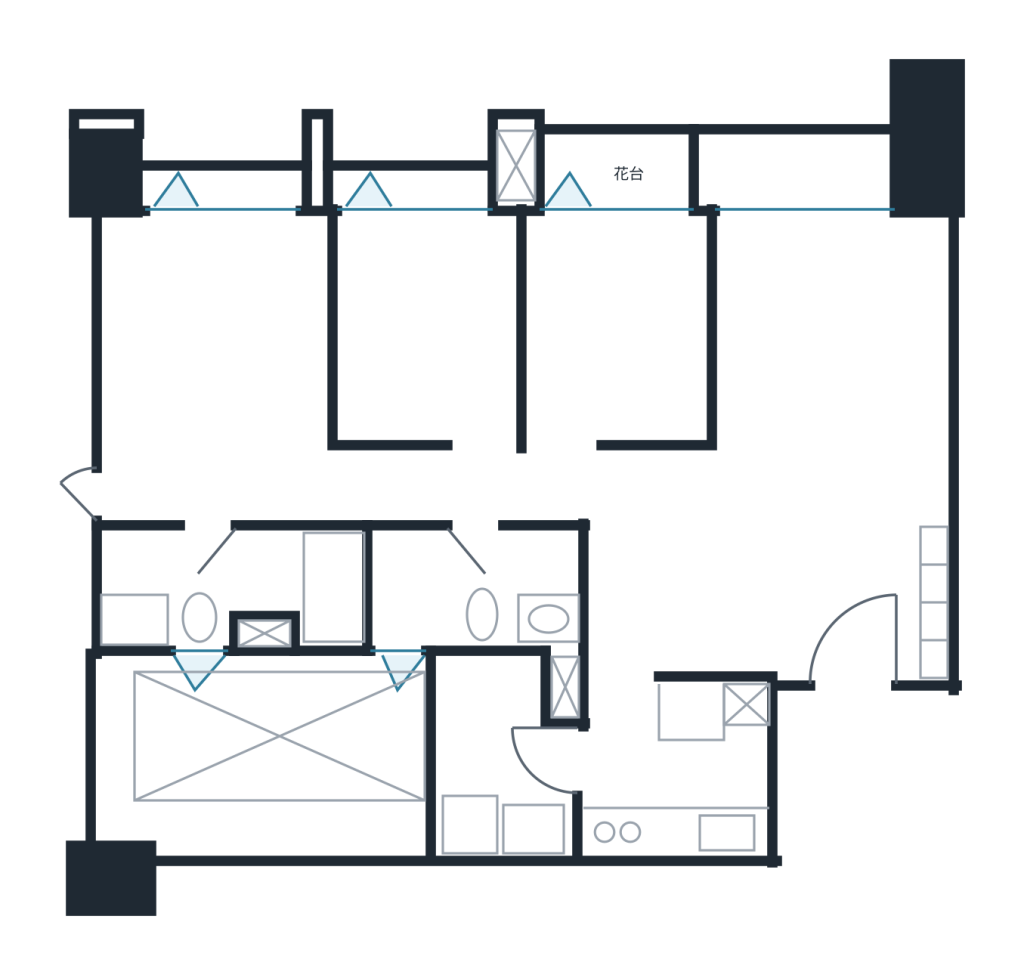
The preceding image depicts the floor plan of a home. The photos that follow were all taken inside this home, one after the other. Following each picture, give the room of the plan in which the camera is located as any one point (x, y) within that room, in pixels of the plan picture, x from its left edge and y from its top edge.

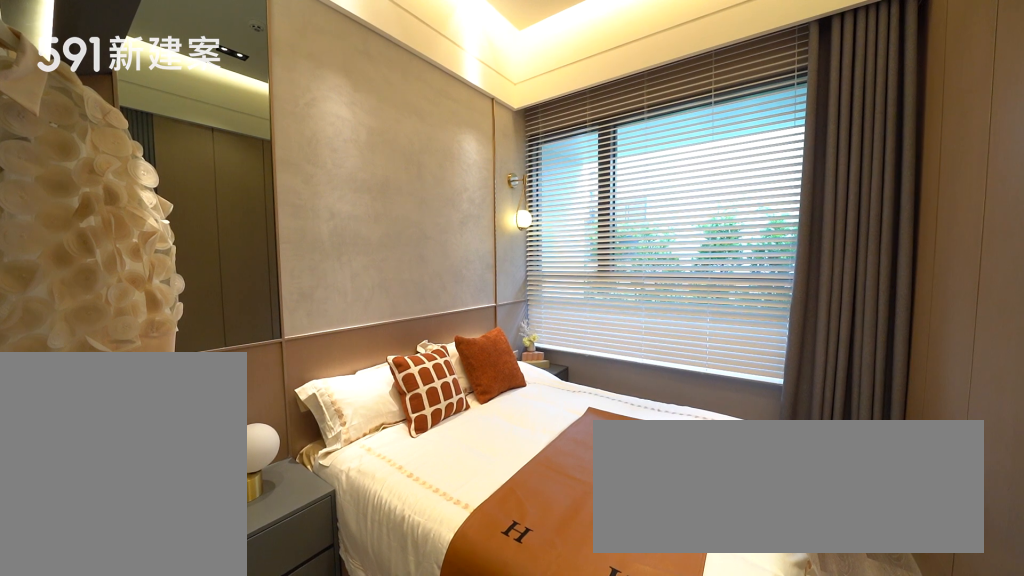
(424, 327)
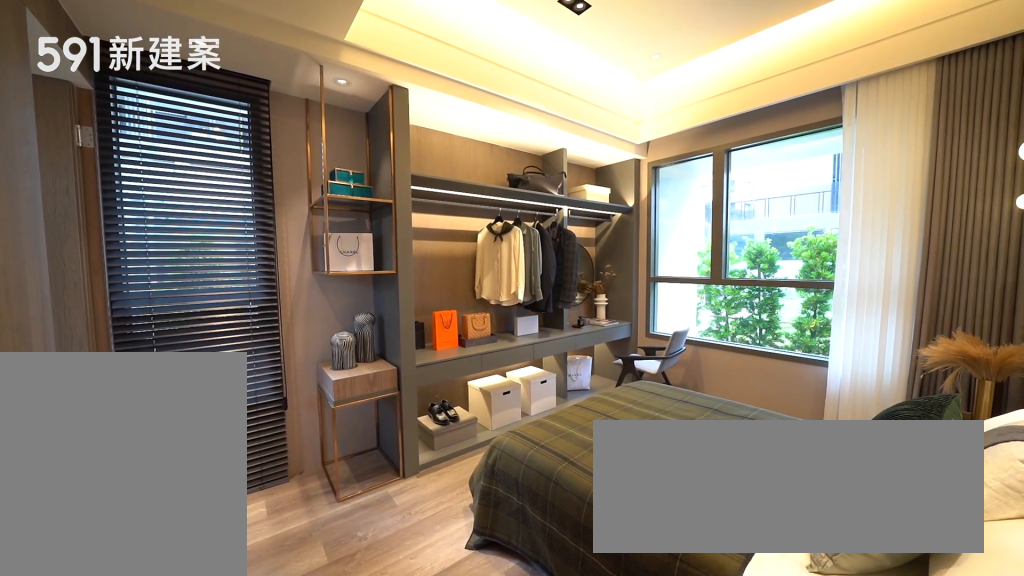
(212, 372)
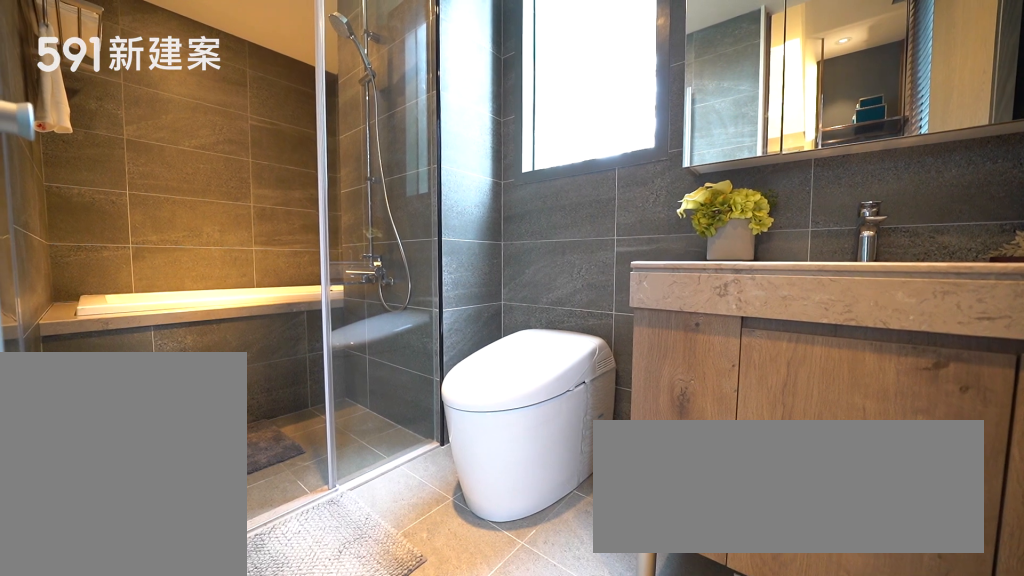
(233, 587)
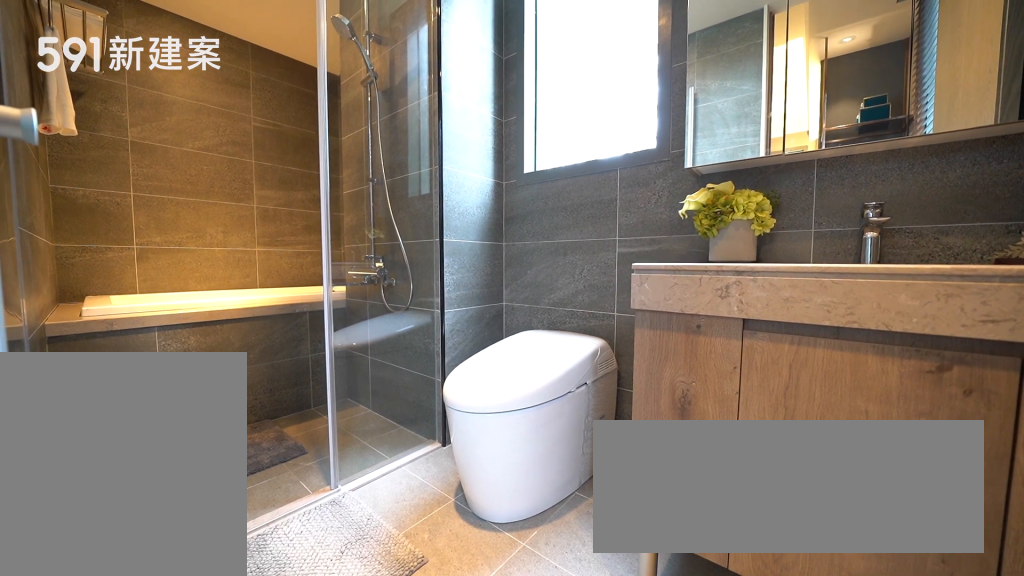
(233, 587)
